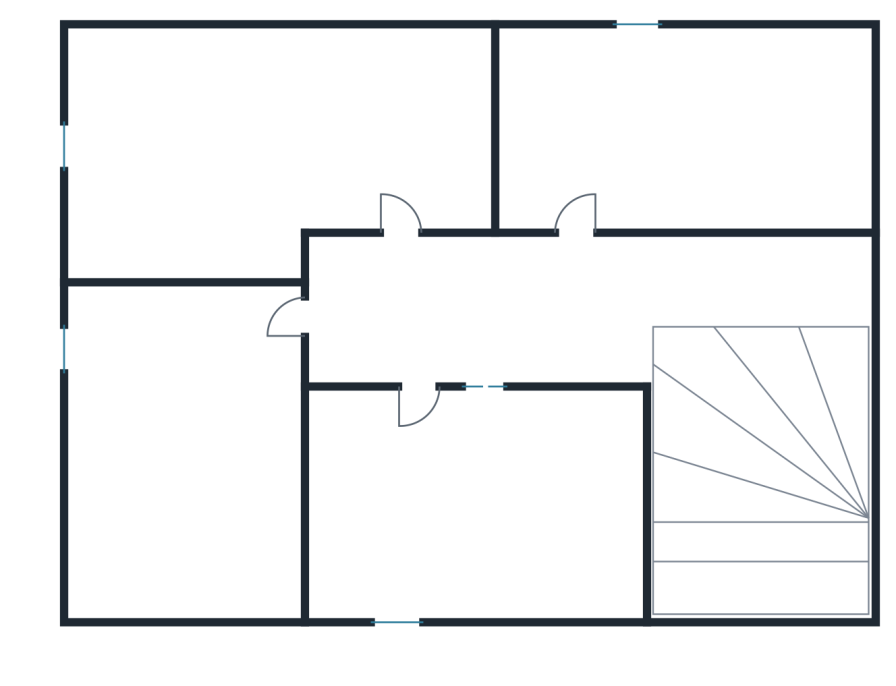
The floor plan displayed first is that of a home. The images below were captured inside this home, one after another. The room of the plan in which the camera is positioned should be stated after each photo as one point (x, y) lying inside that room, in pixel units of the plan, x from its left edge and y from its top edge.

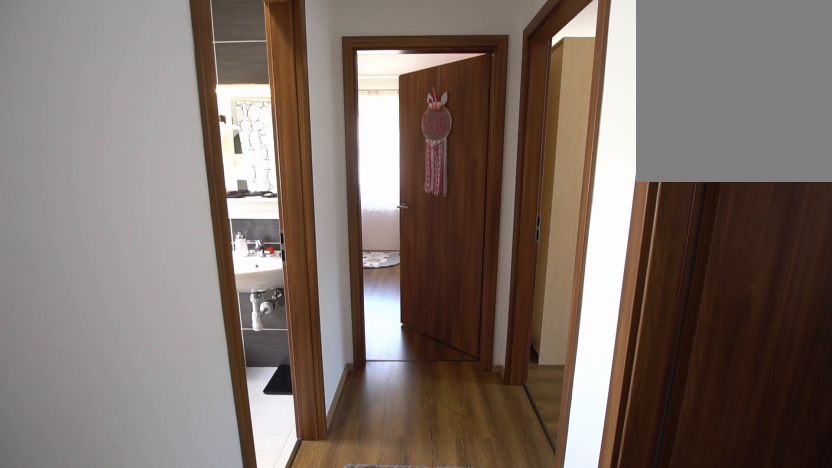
(590, 314)
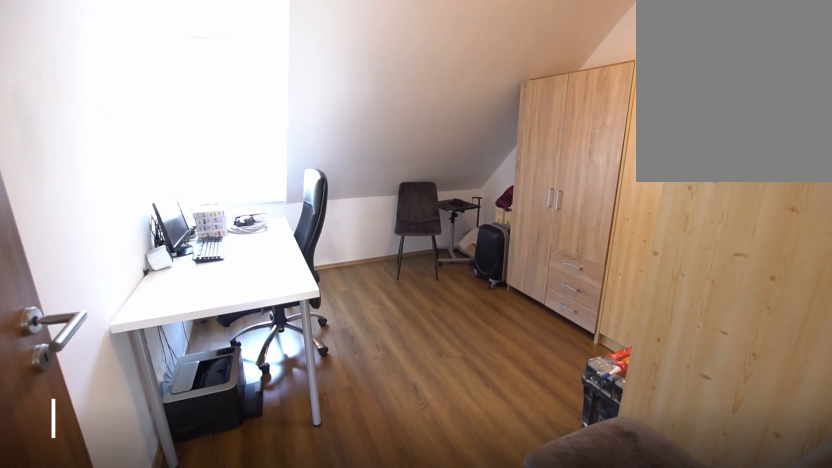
(682, 130)
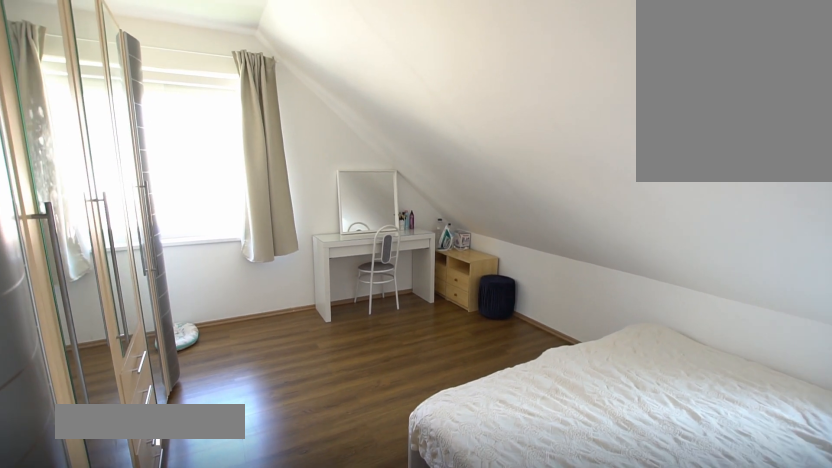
(297, 130)
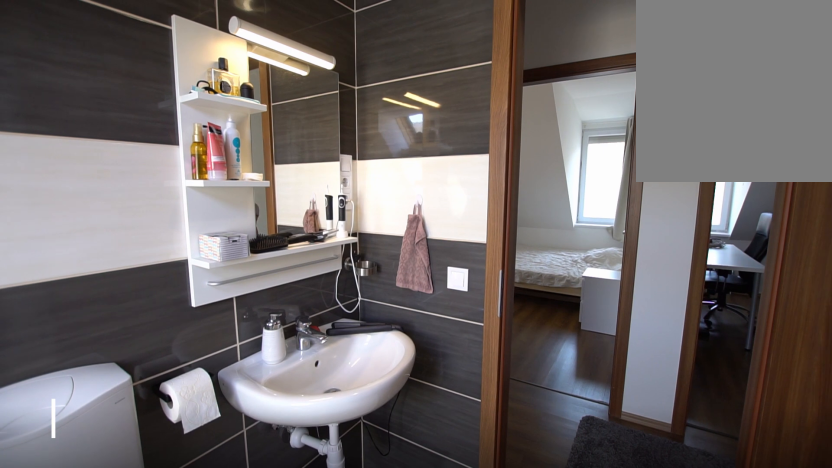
(473, 520)
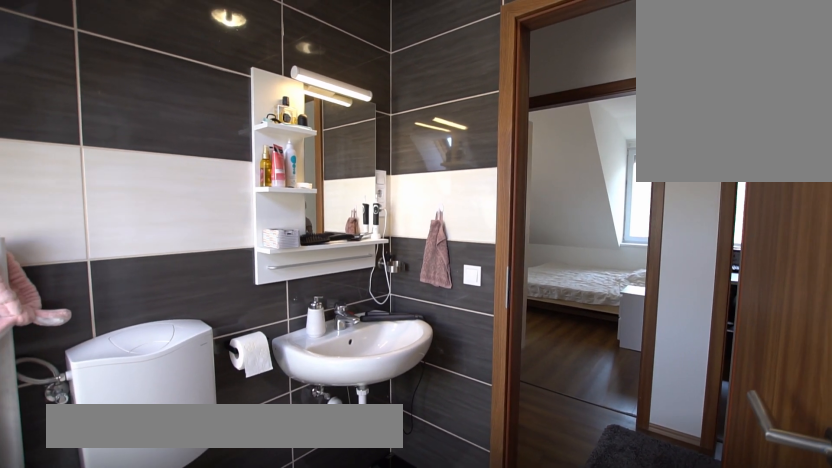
(474, 520)
